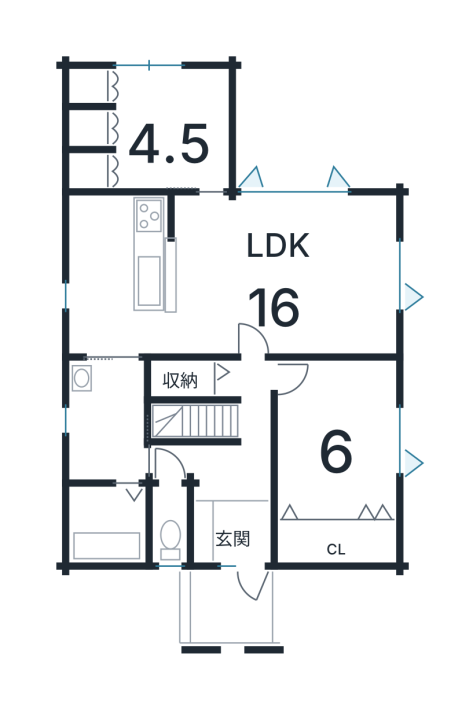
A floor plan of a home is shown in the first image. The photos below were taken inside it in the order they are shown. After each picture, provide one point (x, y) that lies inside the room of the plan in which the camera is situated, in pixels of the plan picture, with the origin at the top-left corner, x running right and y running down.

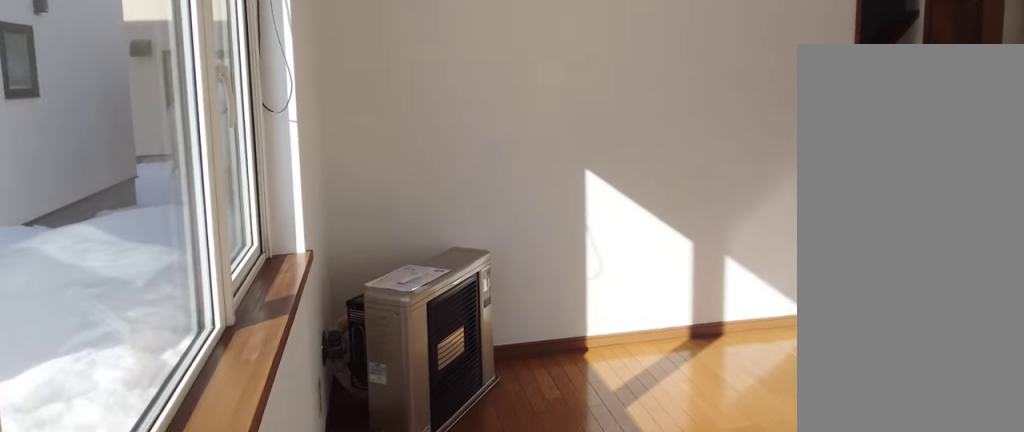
(278, 293)
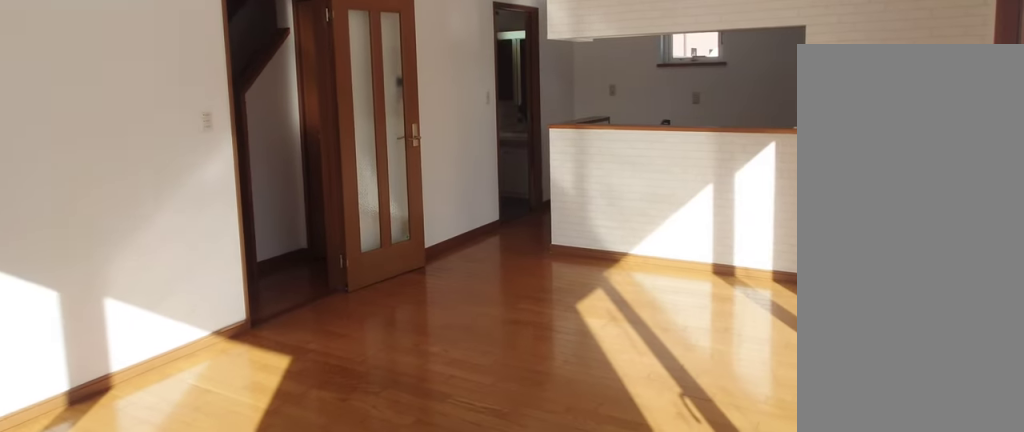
(278, 293)
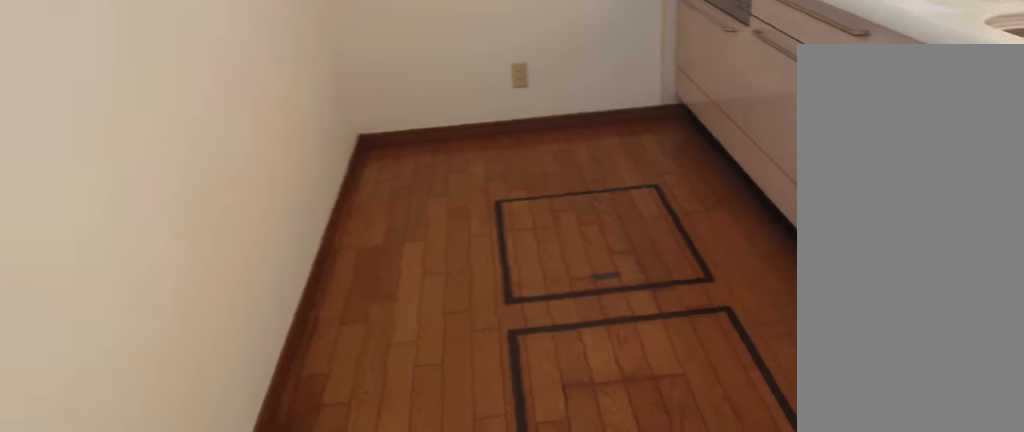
(119, 299)
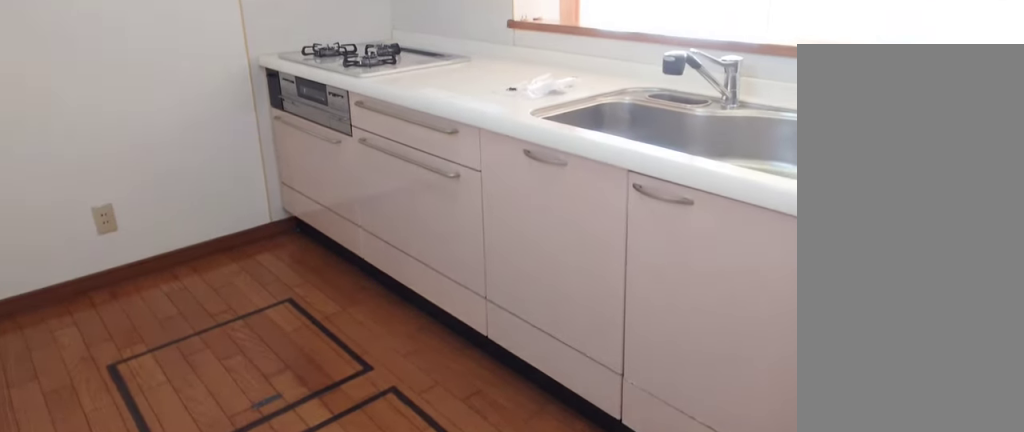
(119, 299)
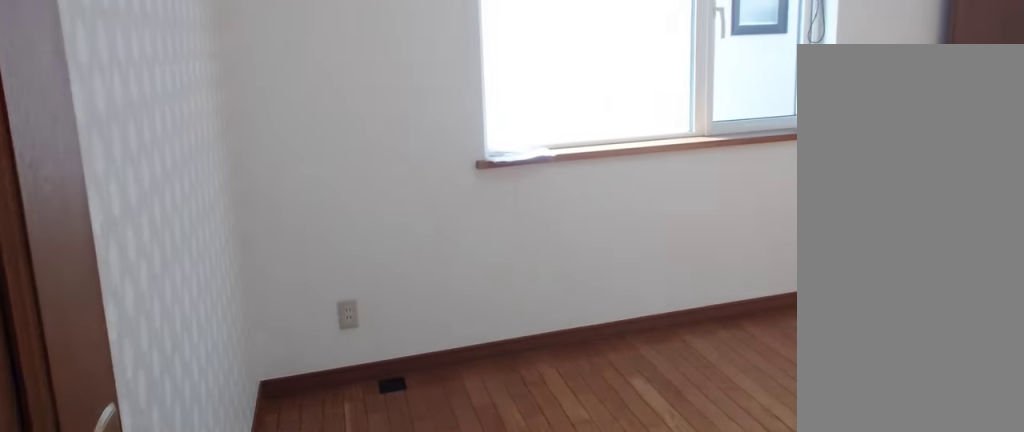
(342, 454)
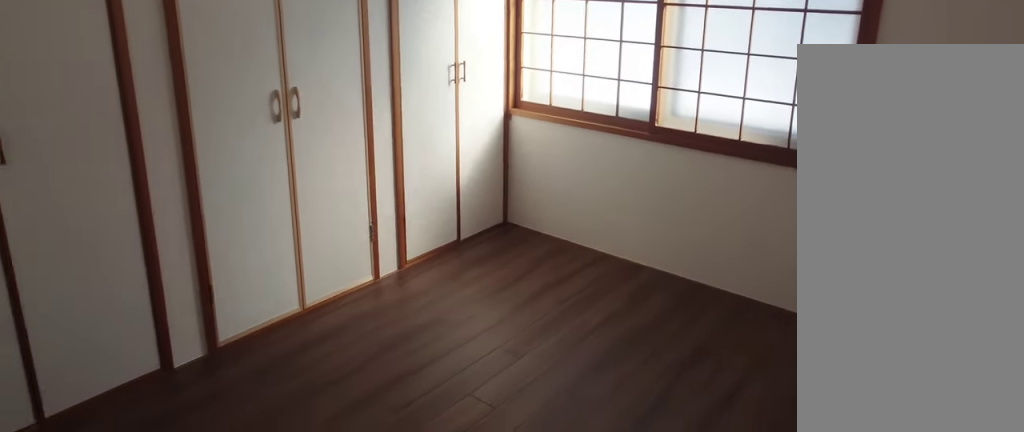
(163, 133)
